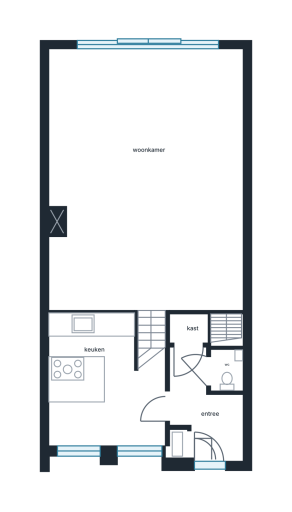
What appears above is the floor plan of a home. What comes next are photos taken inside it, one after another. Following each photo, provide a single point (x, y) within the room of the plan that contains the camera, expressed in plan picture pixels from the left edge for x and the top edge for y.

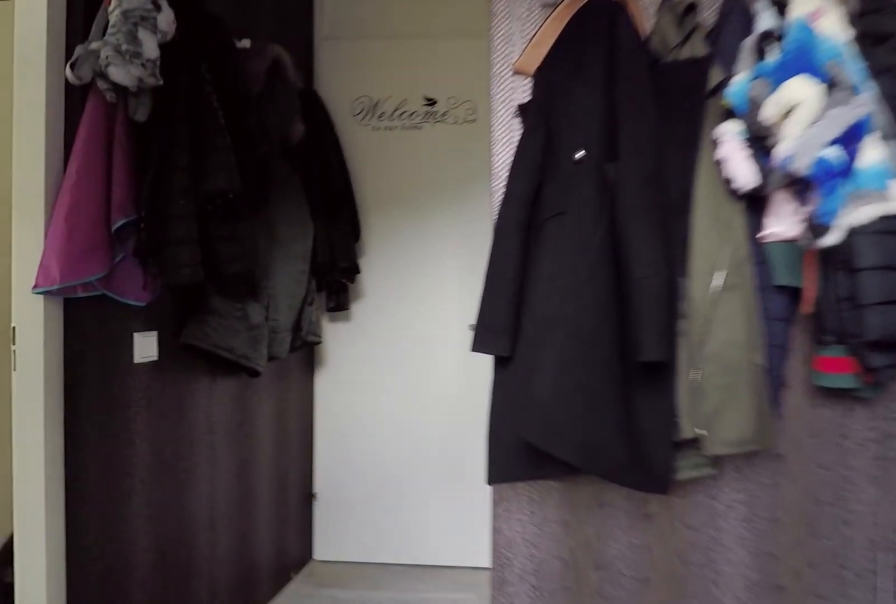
(204, 409)
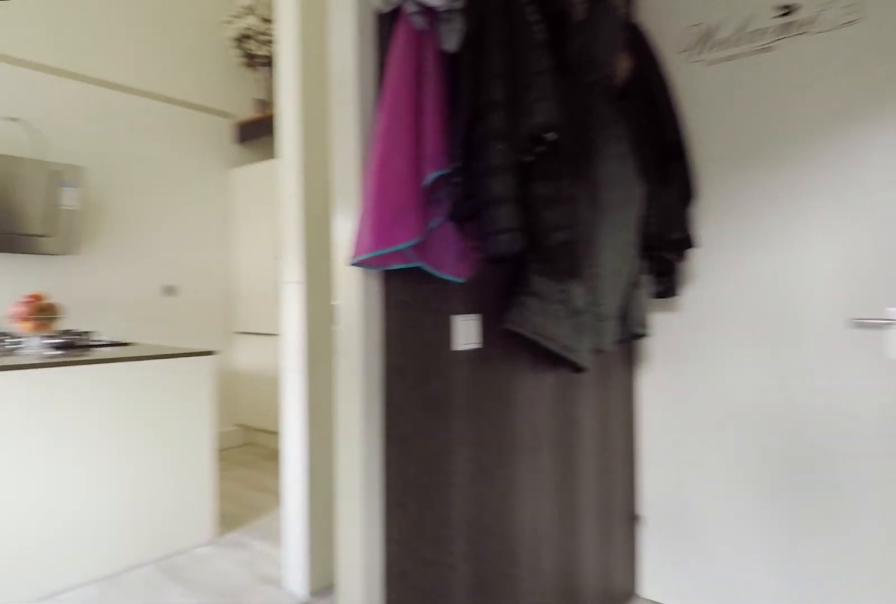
(204, 409)
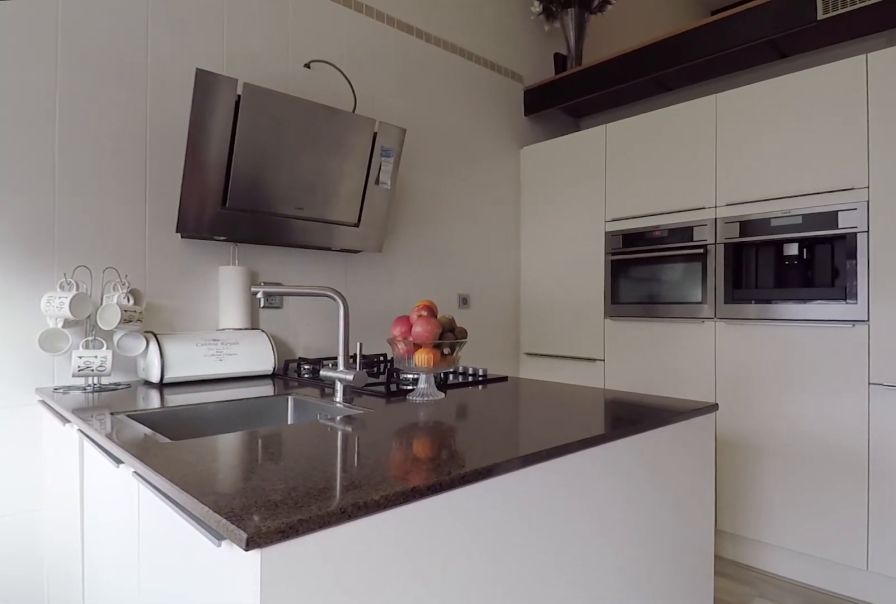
(103, 383)
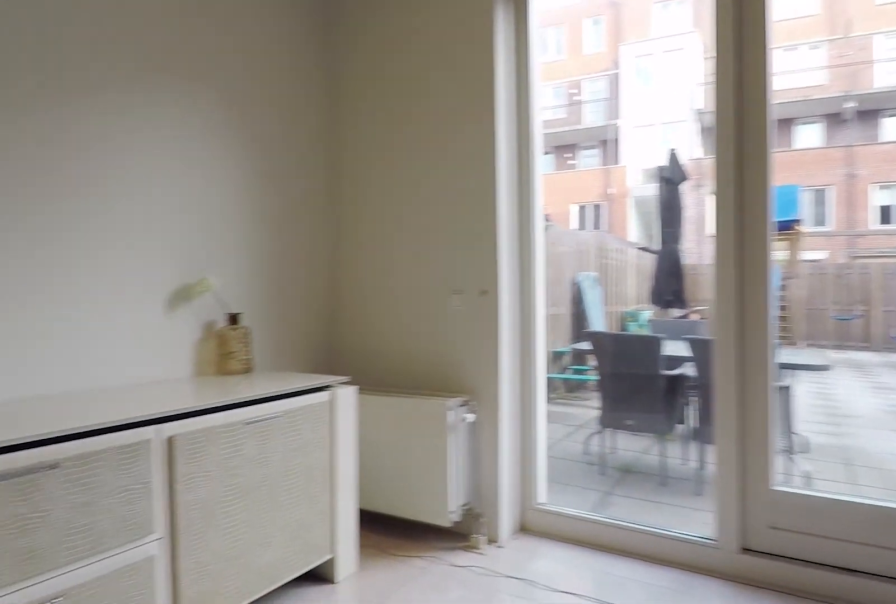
(142, 163)
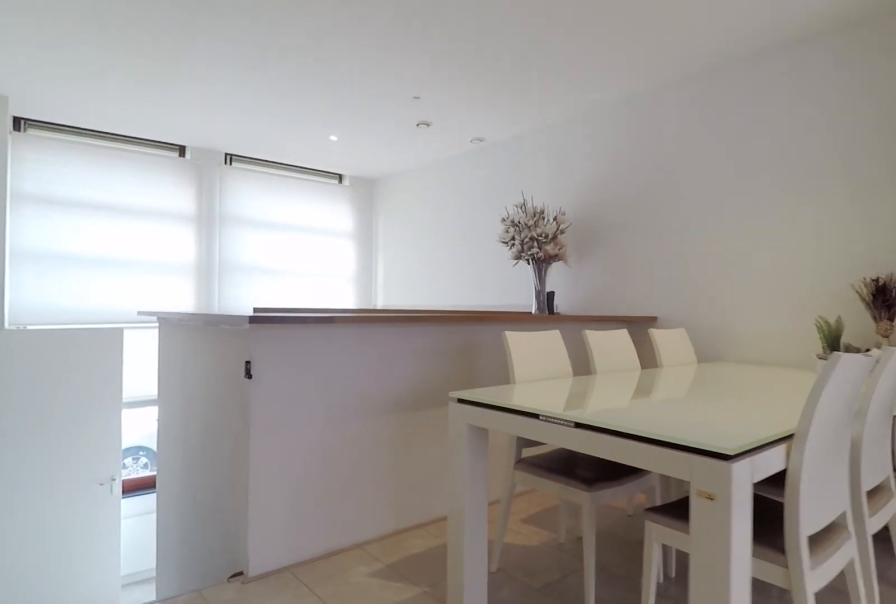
(142, 163)
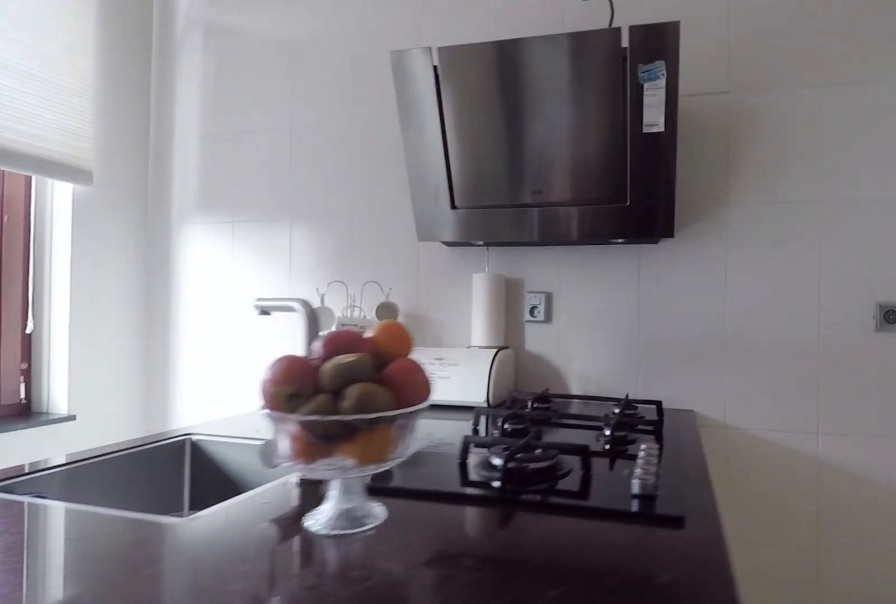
(103, 383)
